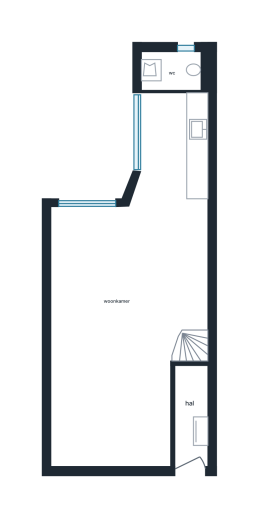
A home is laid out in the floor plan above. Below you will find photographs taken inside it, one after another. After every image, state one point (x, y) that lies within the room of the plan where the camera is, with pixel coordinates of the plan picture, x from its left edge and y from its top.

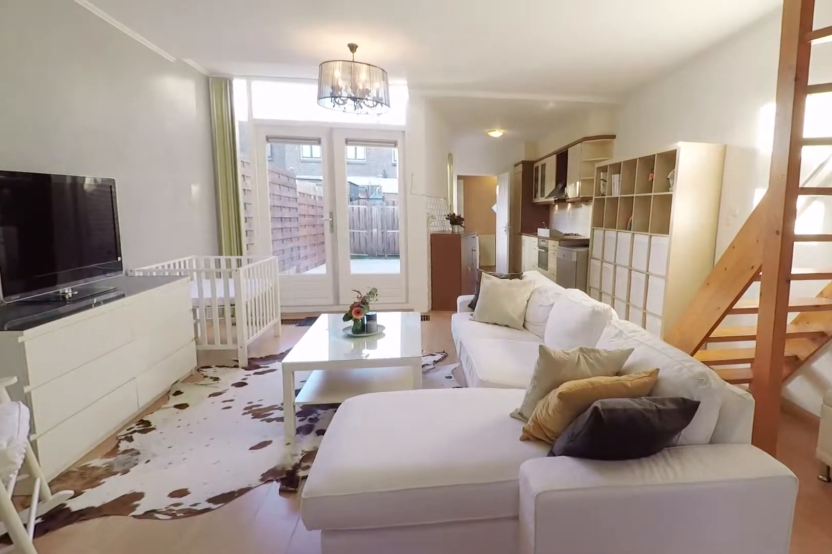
(93, 260)
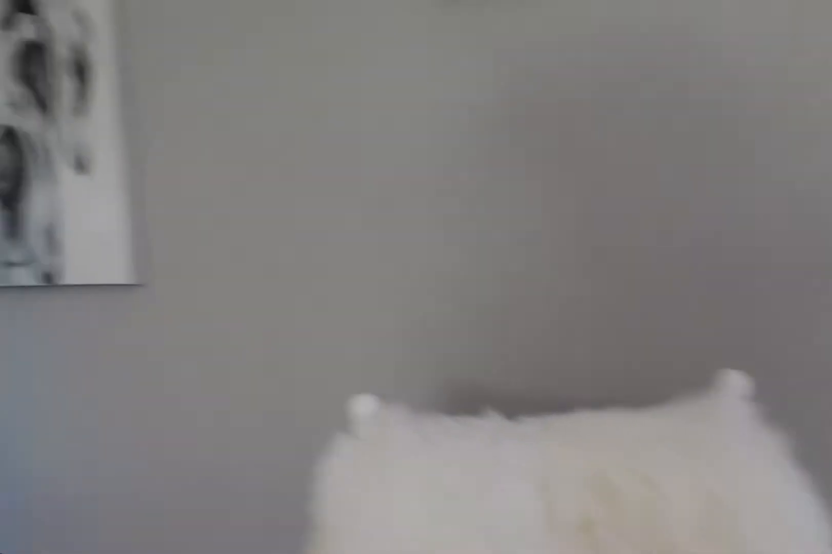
(93, 260)
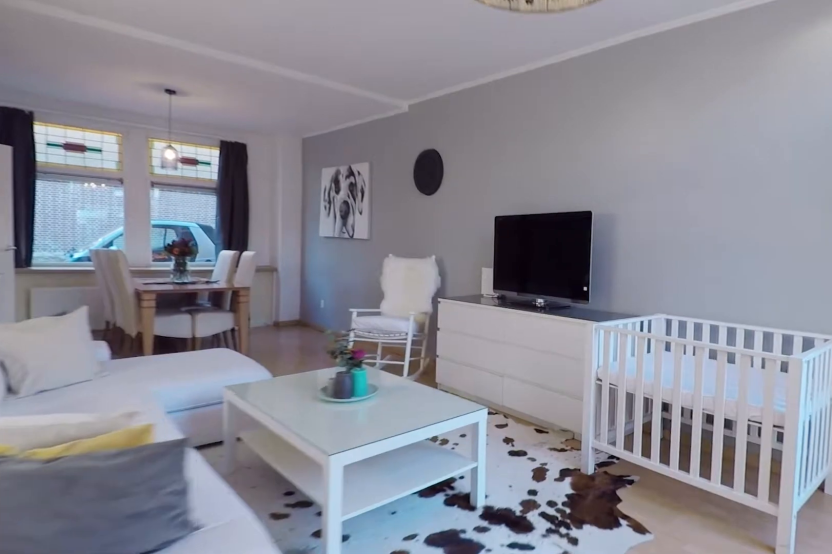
(200, 264)
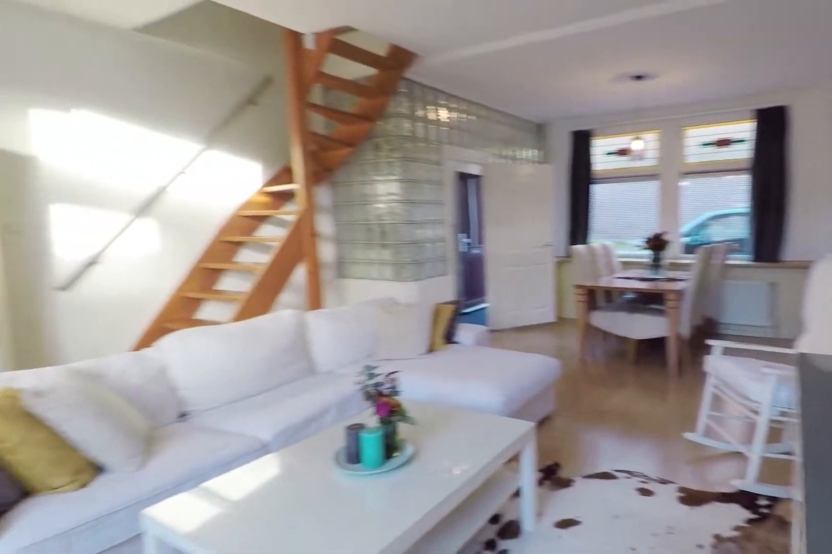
(95, 260)
